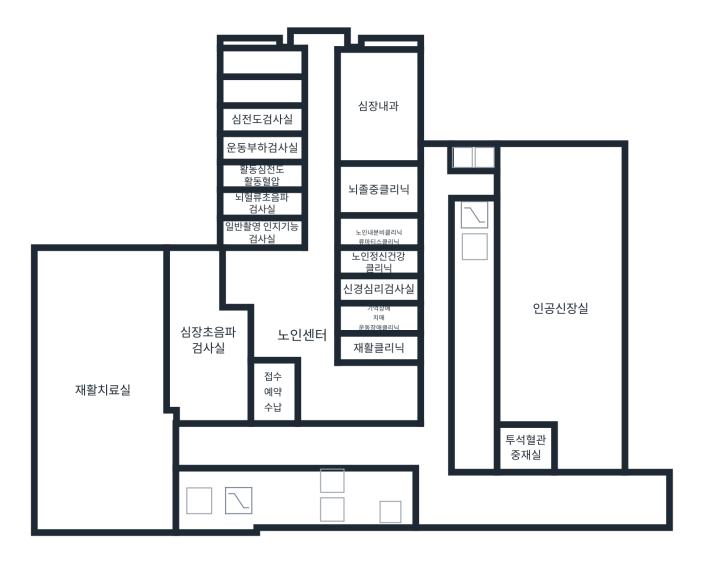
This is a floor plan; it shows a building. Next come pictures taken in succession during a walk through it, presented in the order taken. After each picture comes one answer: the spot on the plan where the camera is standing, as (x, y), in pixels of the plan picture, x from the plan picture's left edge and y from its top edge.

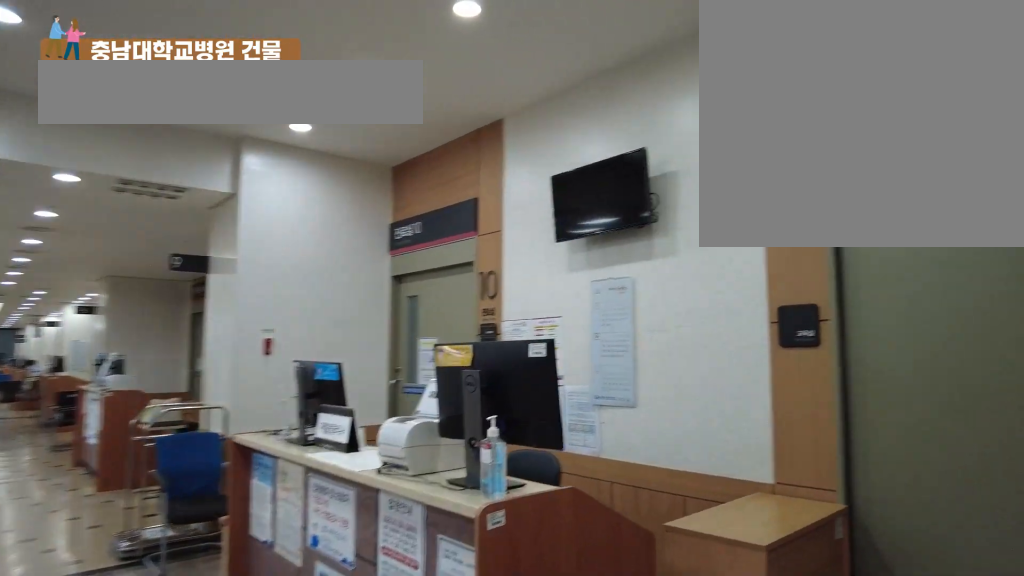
(333, 374)
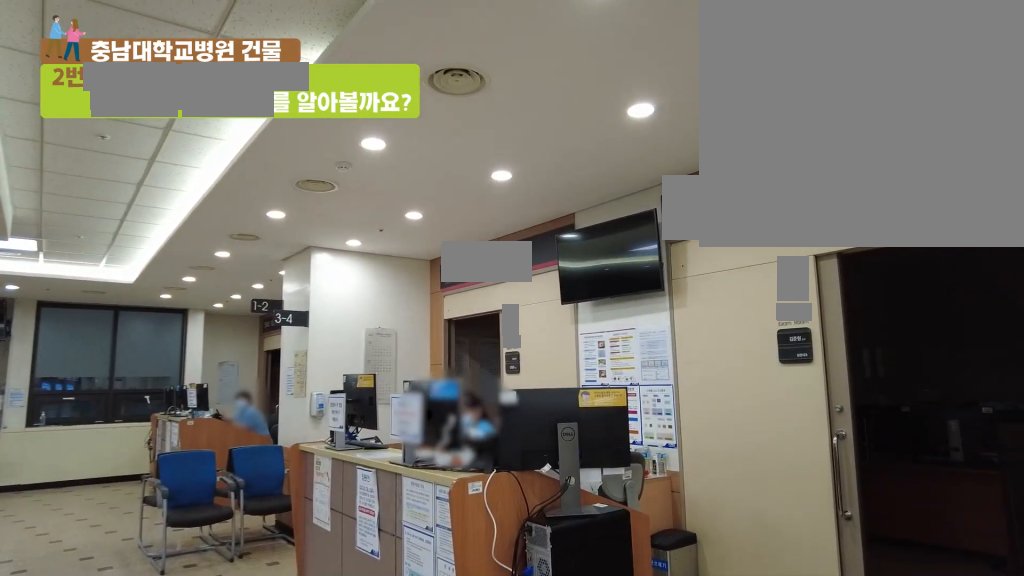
(333, 149)
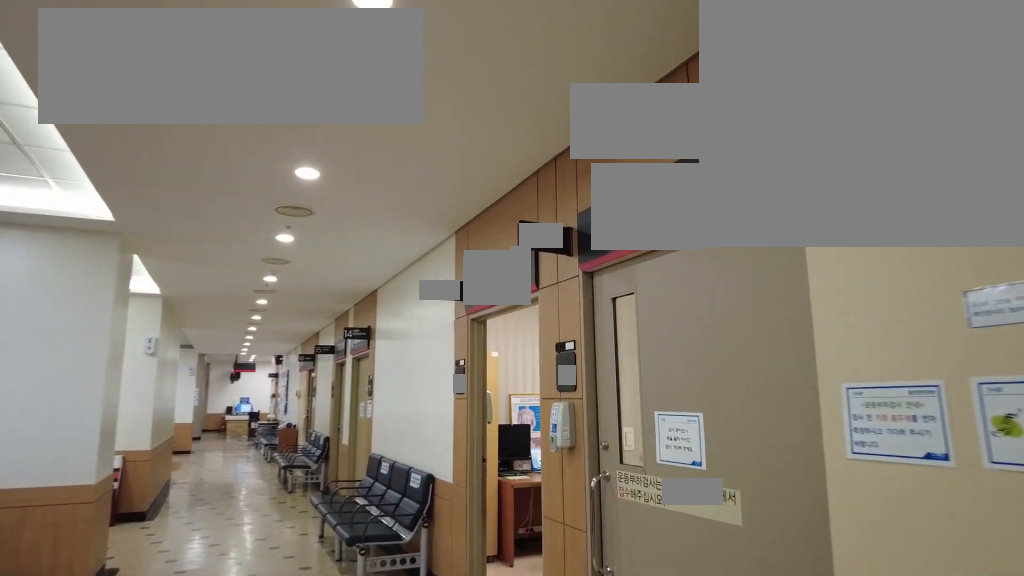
(313, 220)
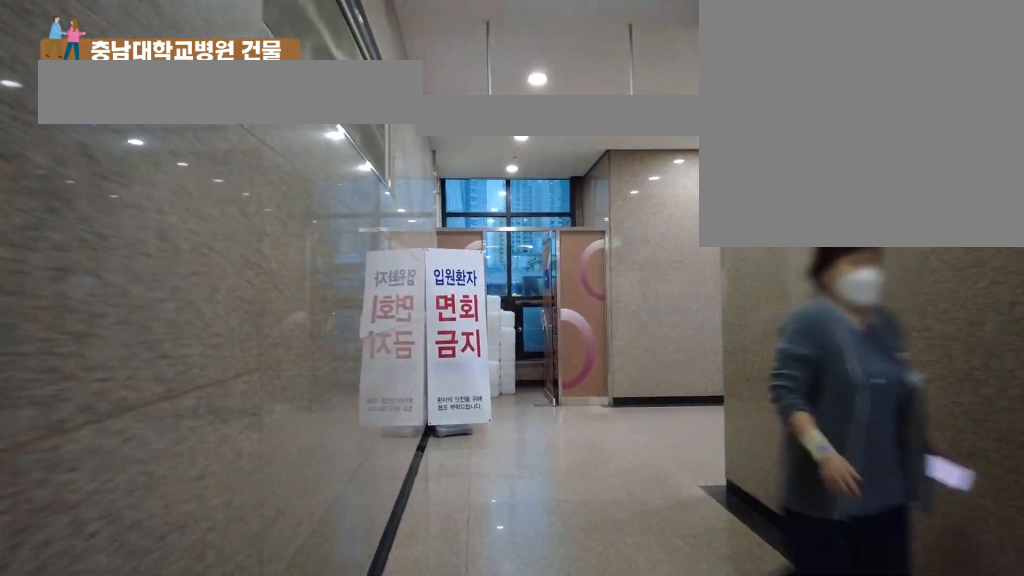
(436, 381)
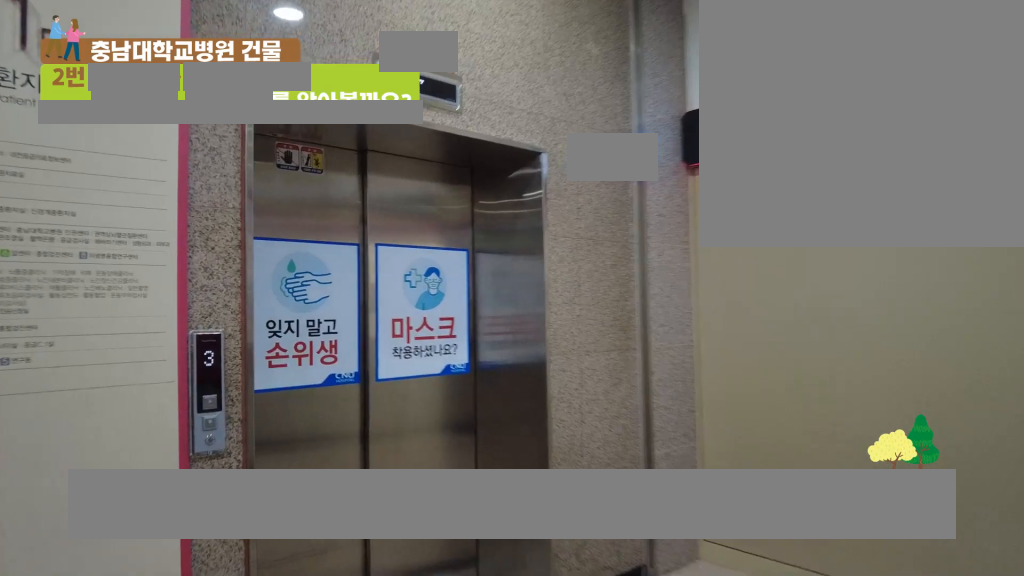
(437, 189)
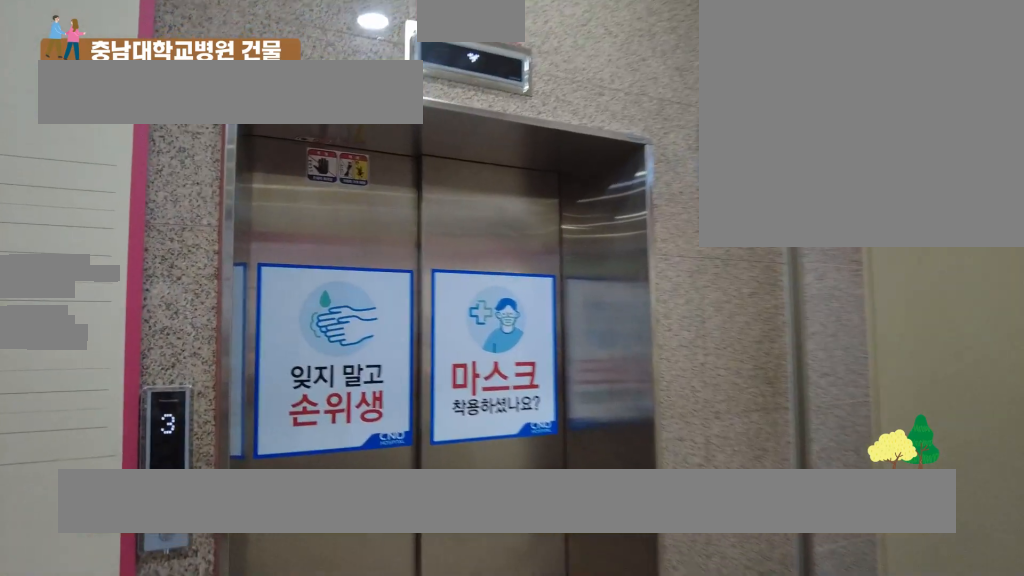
(447, 189)
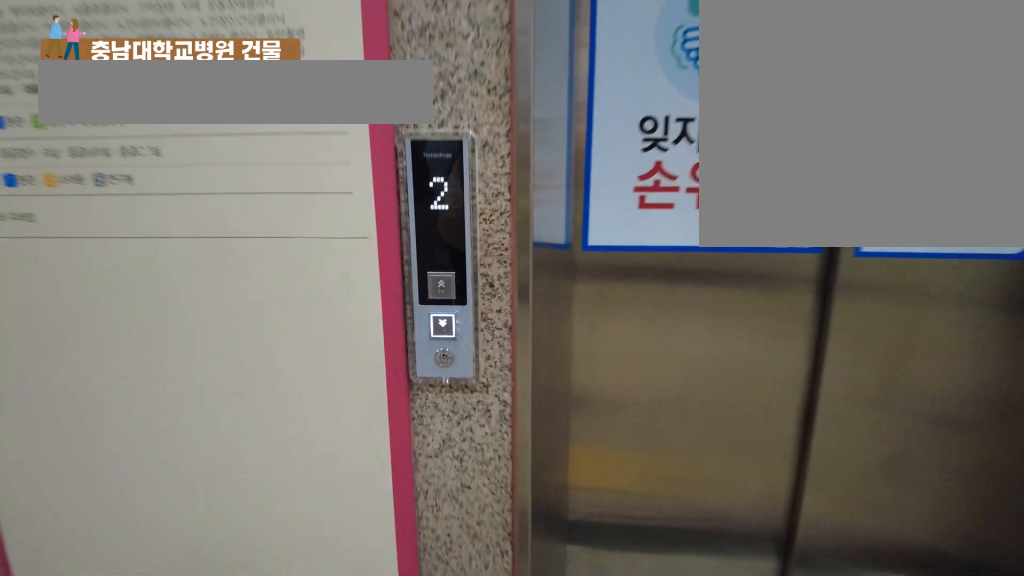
(474, 189)
